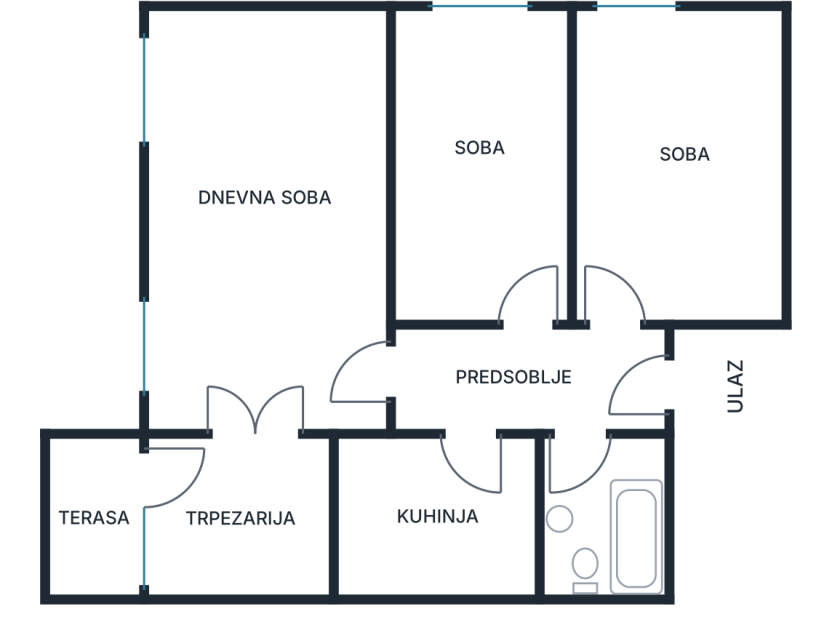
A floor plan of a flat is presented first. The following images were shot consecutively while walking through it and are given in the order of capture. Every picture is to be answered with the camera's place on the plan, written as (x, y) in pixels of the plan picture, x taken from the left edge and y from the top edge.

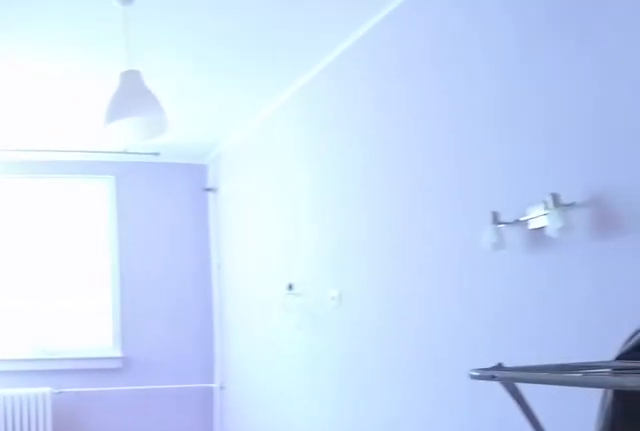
(611, 339)
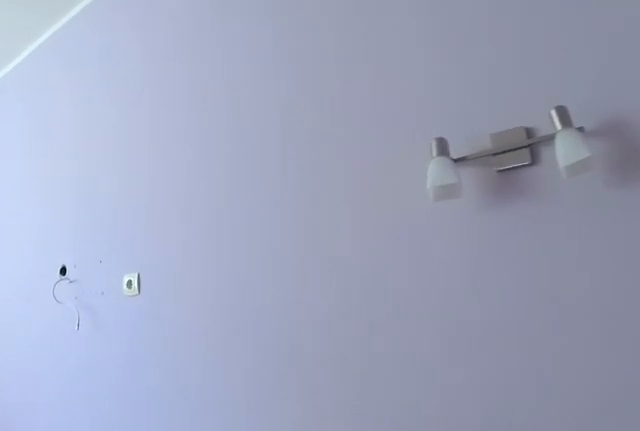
(671, 221)
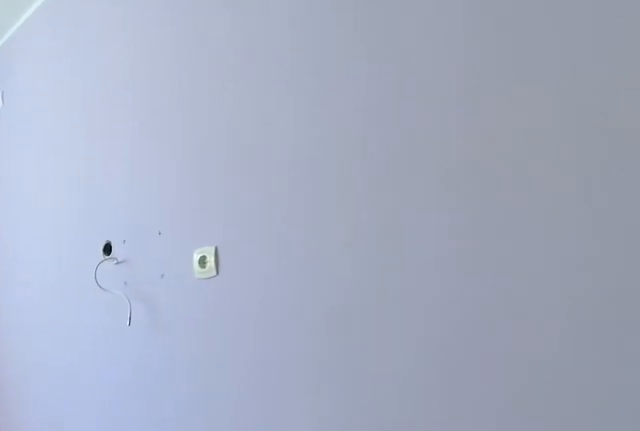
(701, 181)
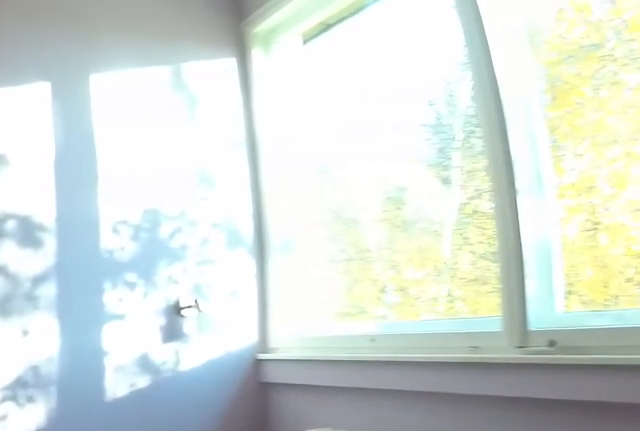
(768, 94)
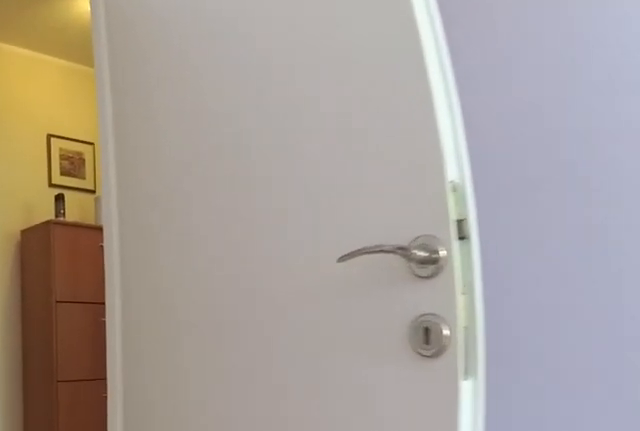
(689, 232)
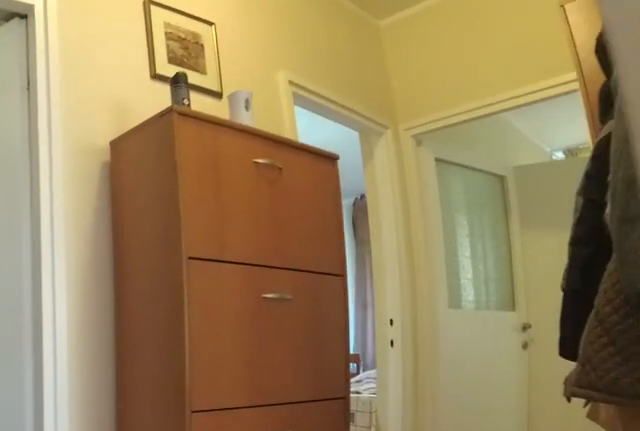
(642, 330)
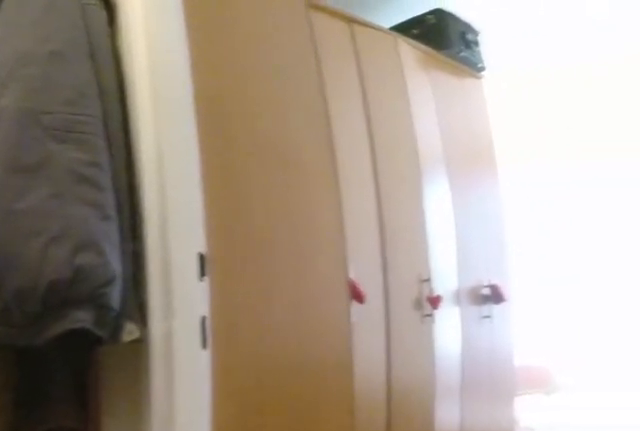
(568, 366)
